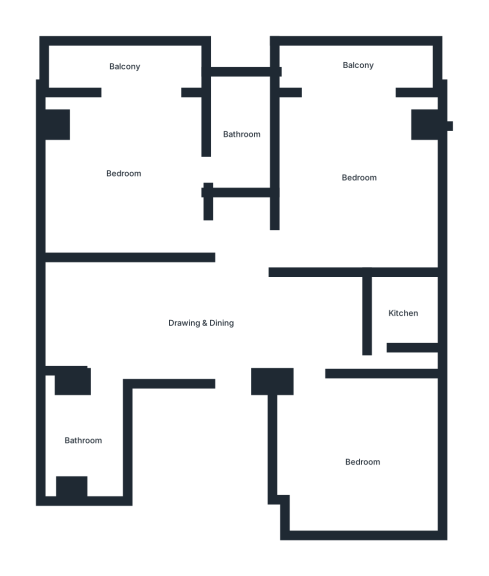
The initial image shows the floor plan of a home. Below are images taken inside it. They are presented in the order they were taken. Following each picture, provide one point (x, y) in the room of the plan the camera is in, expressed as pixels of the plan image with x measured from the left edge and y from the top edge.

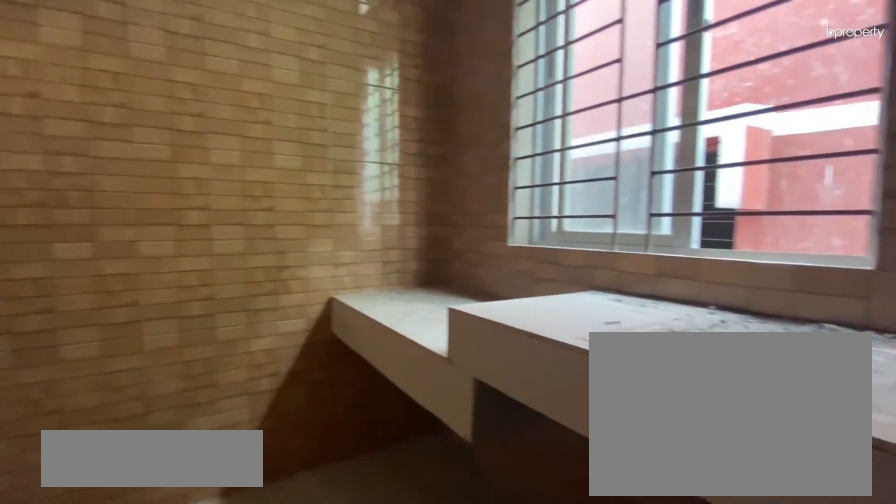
(402, 313)
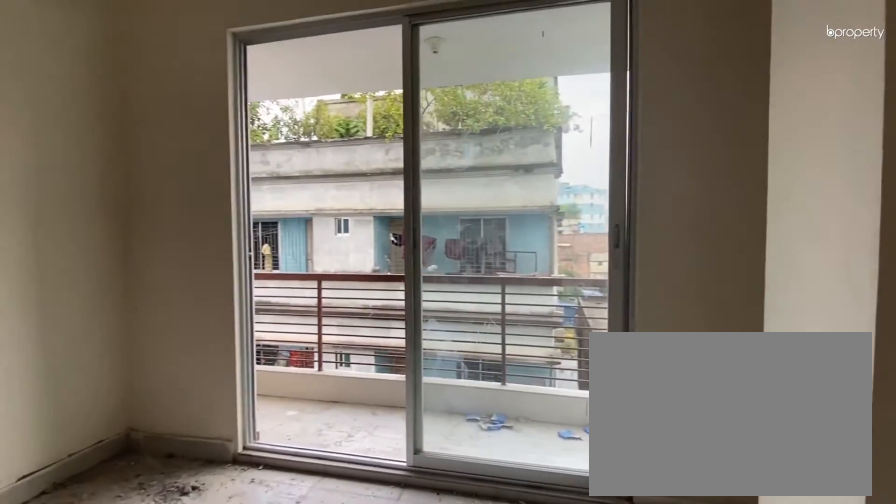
(357, 178)
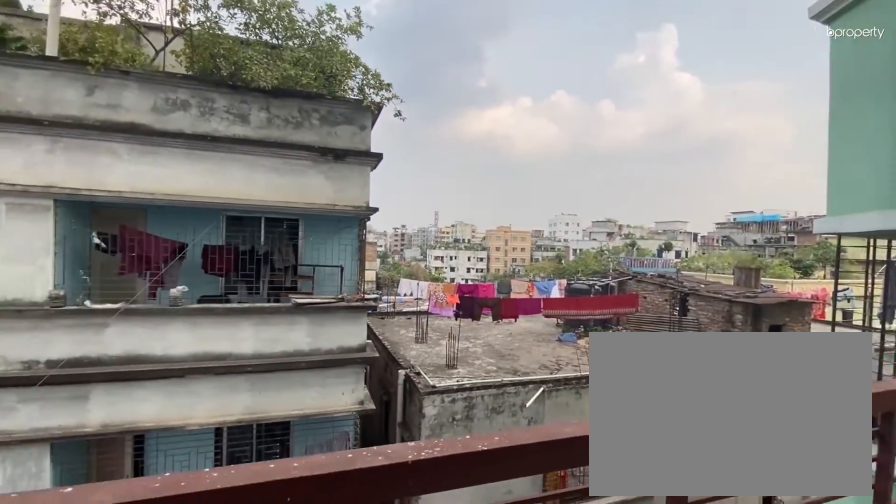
(358, 65)
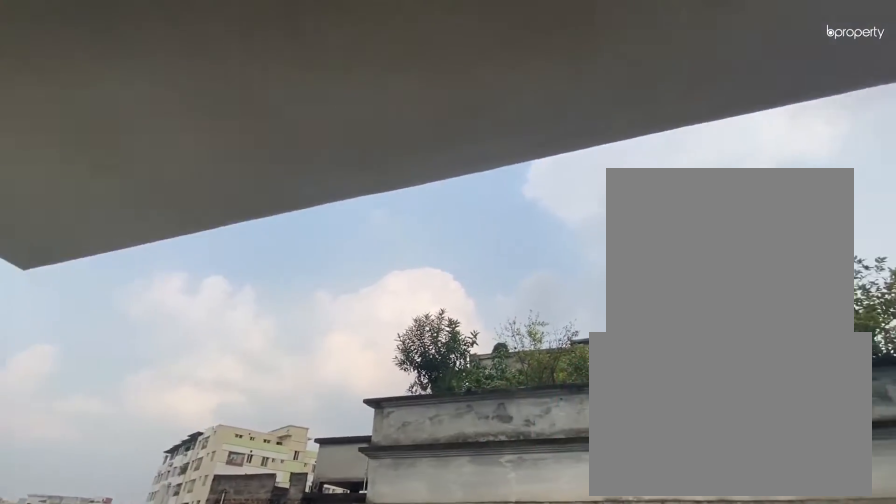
(125, 65)
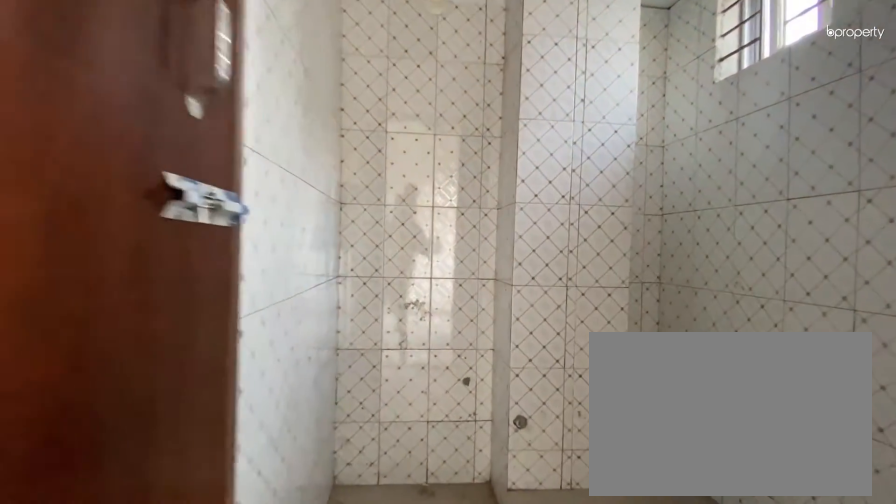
(85, 440)
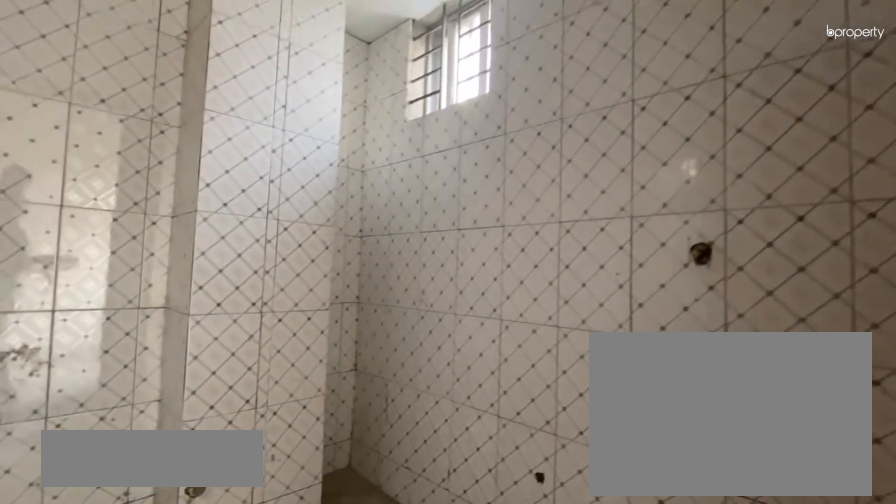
(85, 440)
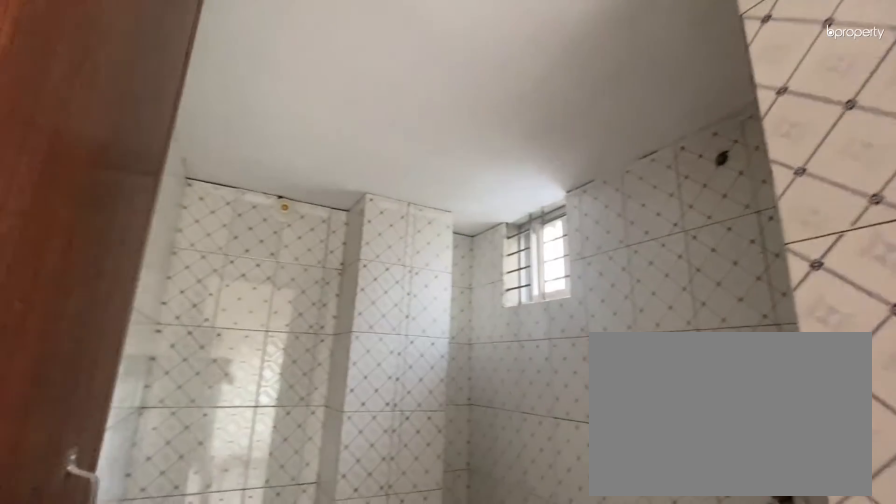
(85, 440)
